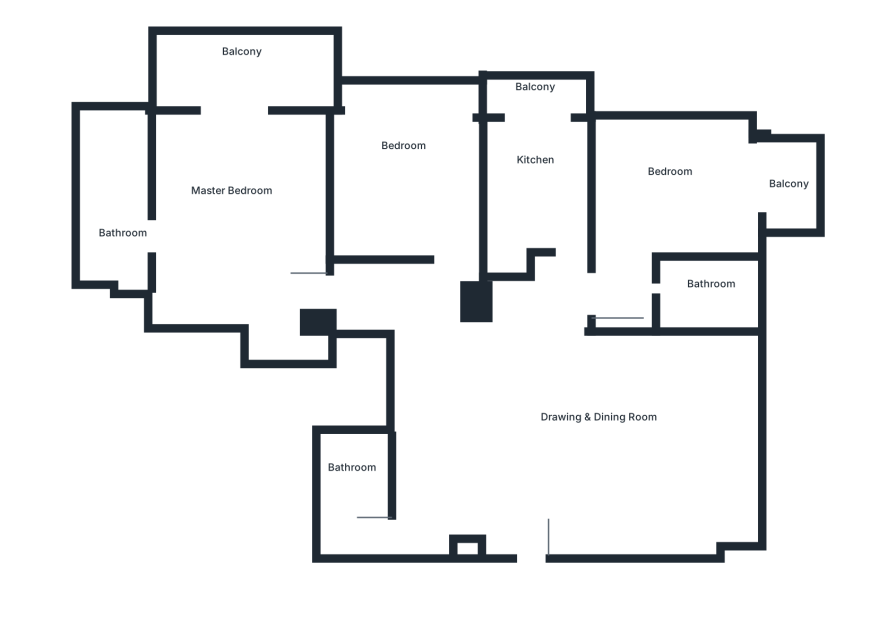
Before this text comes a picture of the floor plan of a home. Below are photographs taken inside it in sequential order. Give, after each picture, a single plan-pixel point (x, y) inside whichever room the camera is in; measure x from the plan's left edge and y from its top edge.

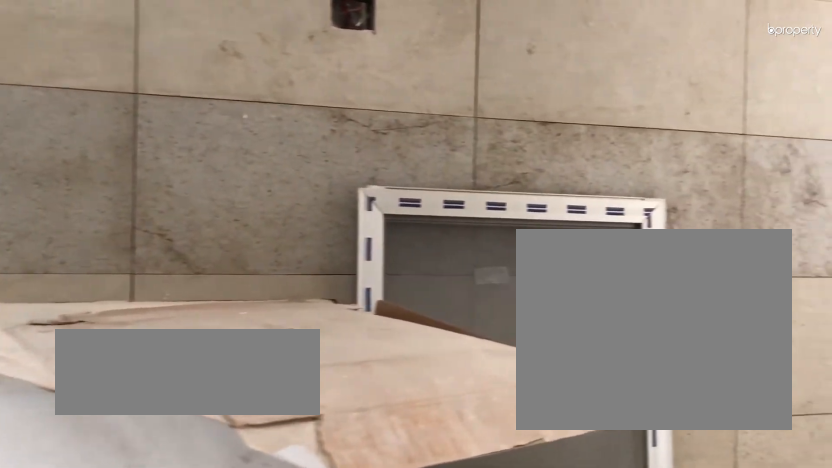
(114, 201)
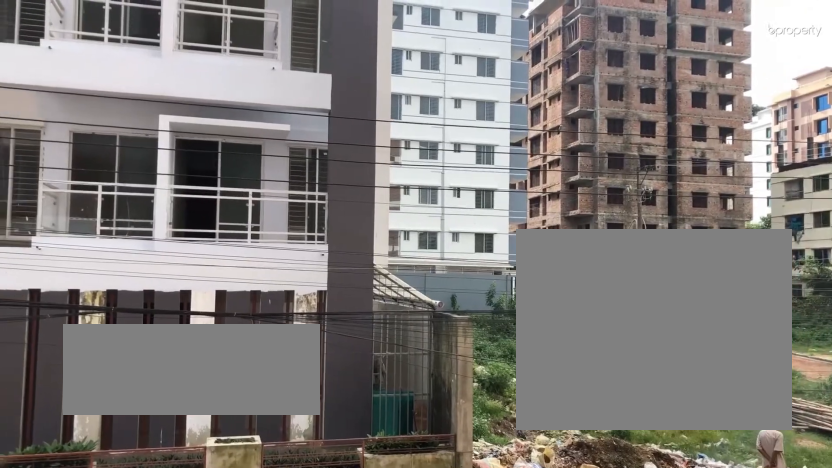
(247, 72)
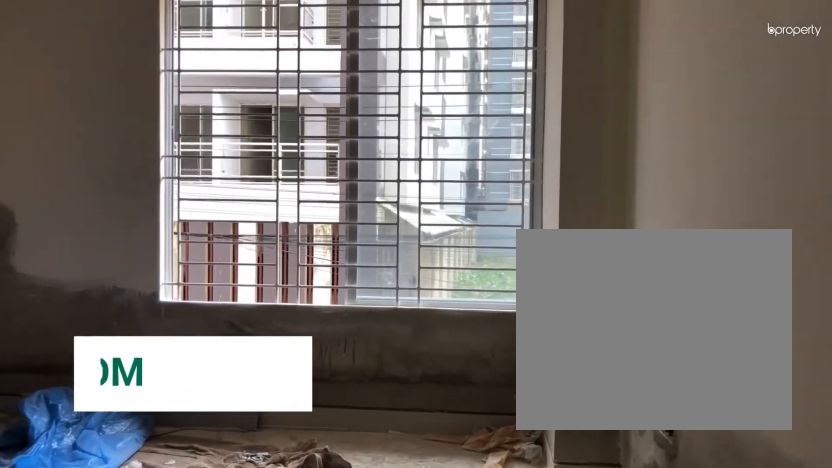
(407, 159)
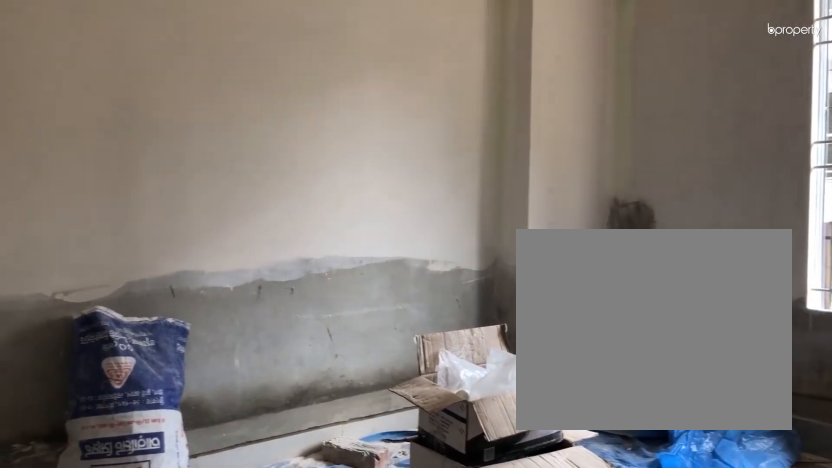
(407, 159)
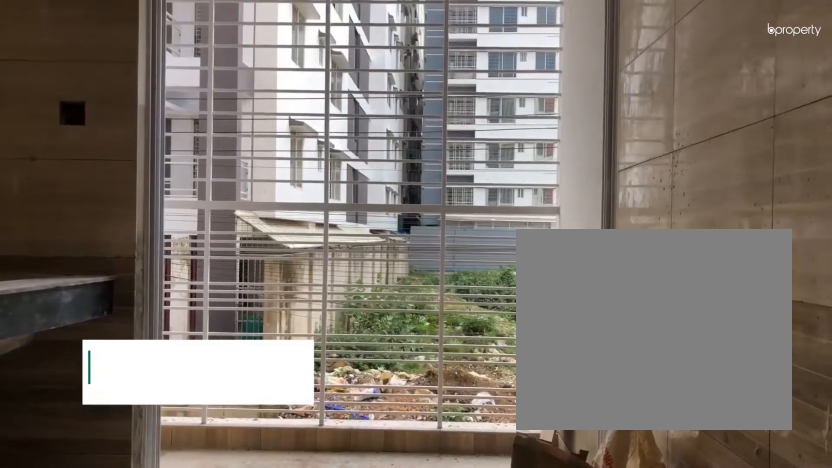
(531, 169)
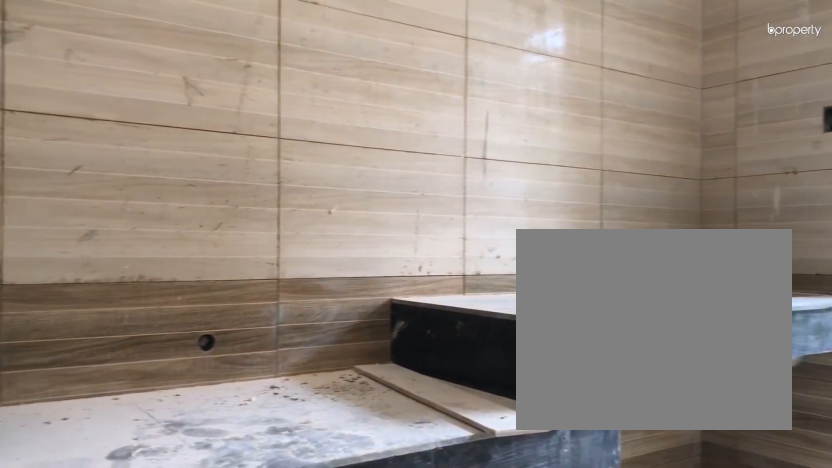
(531, 169)
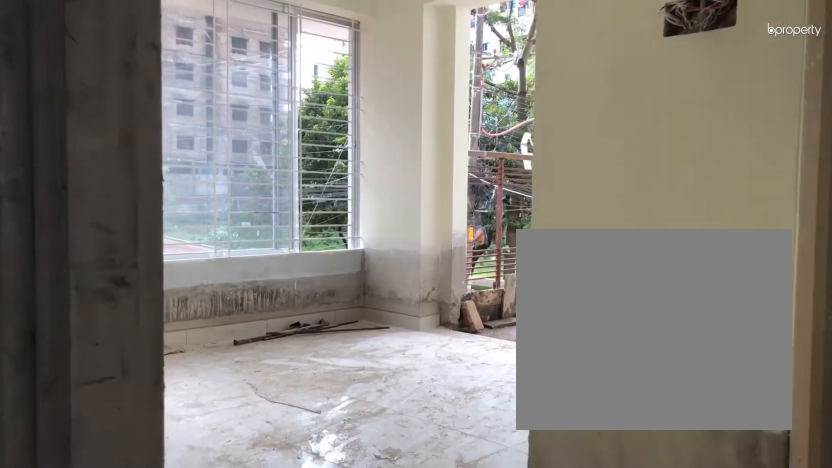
(615, 299)
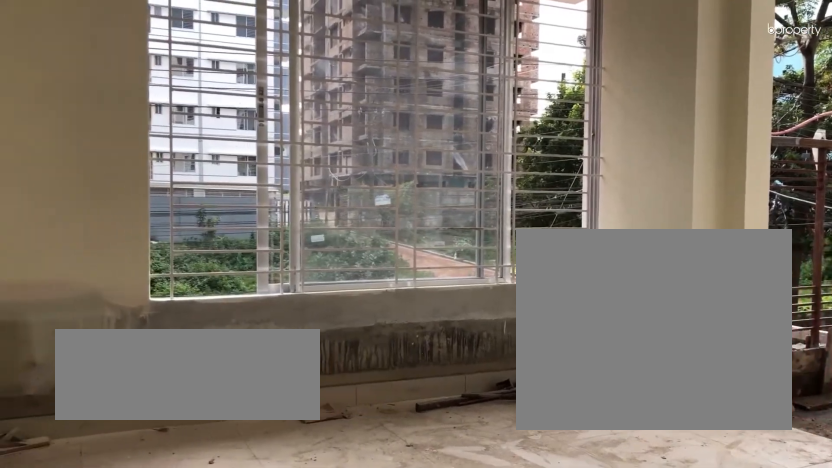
(668, 175)
